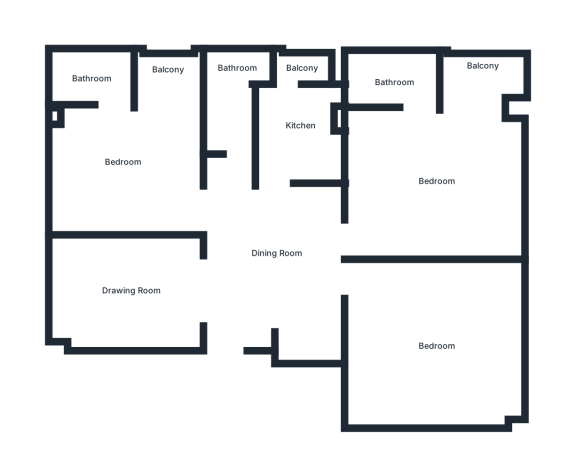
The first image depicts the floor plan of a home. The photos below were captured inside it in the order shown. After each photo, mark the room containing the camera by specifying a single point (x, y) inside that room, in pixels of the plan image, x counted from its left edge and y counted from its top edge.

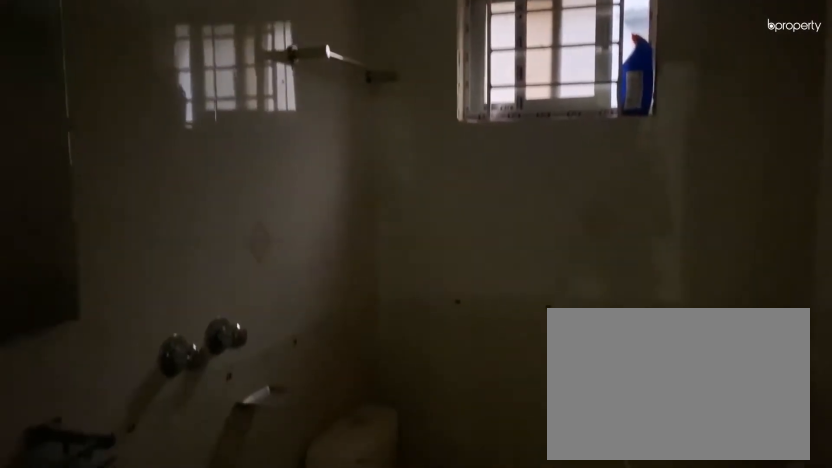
(236, 100)
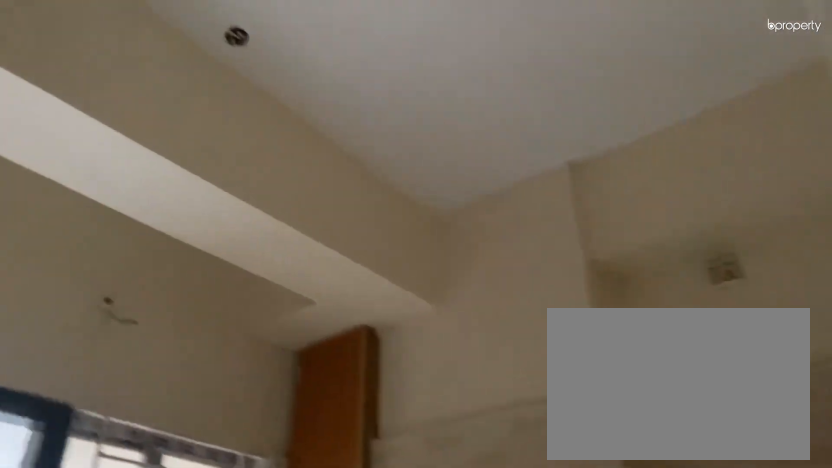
(294, 129)
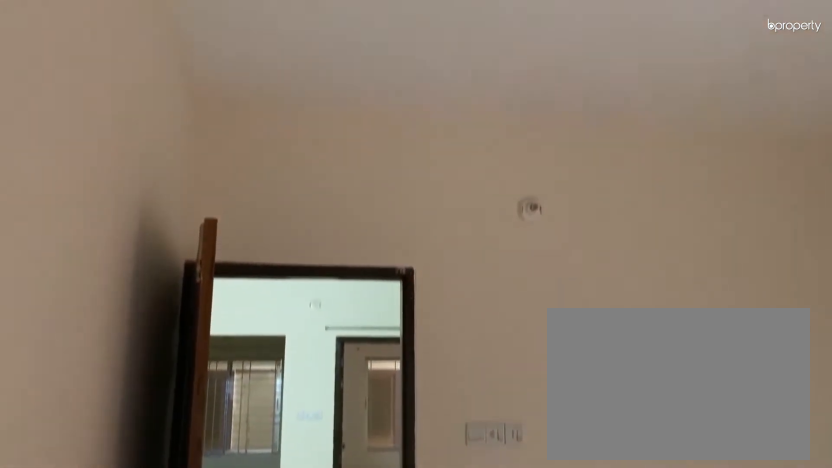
(429, 151)
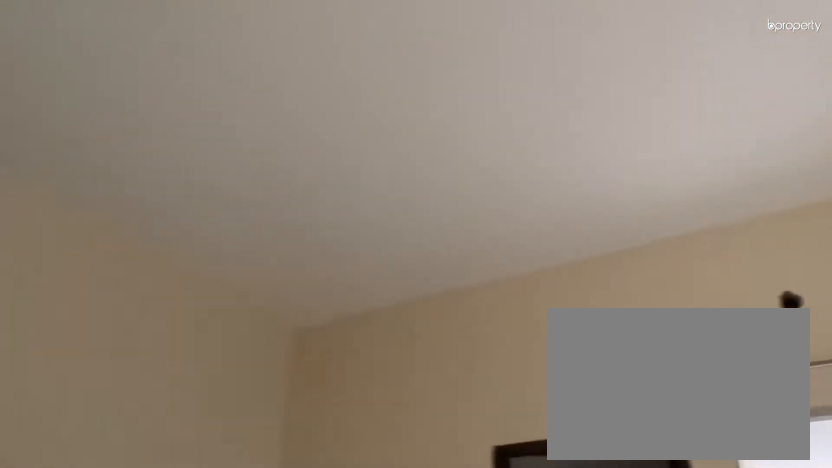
(429, 151)
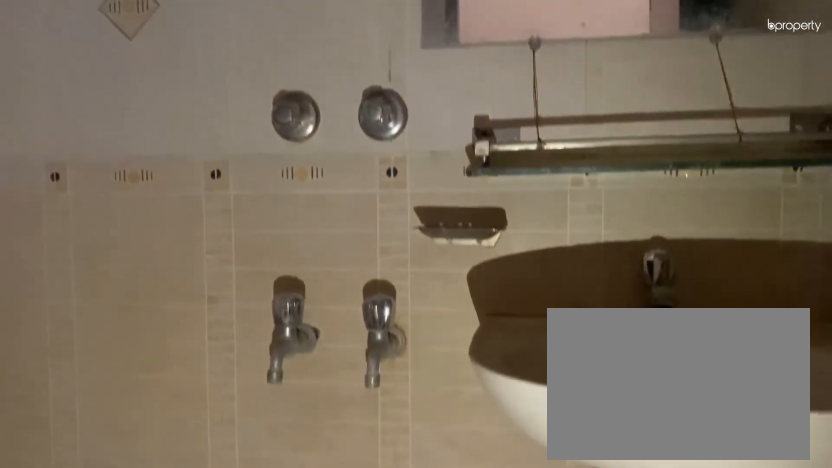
(395, 78)
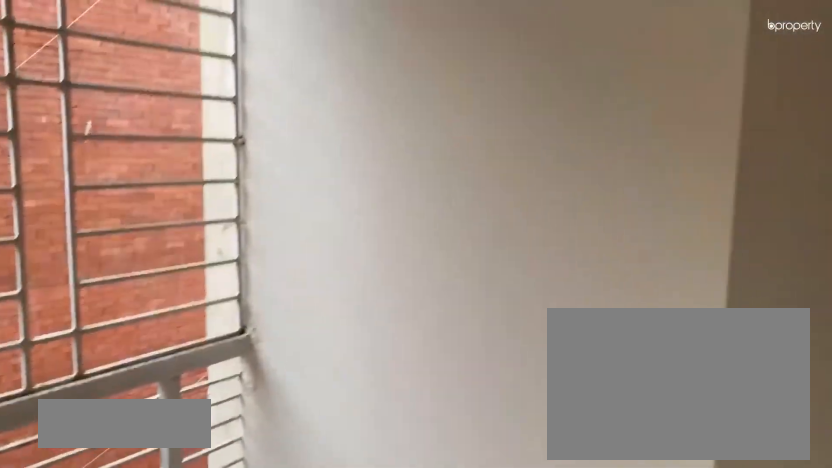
(474, 76)
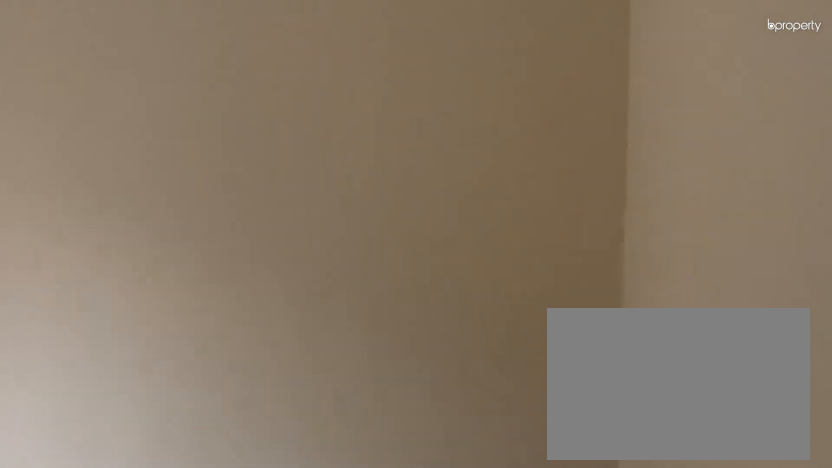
(432, 354)
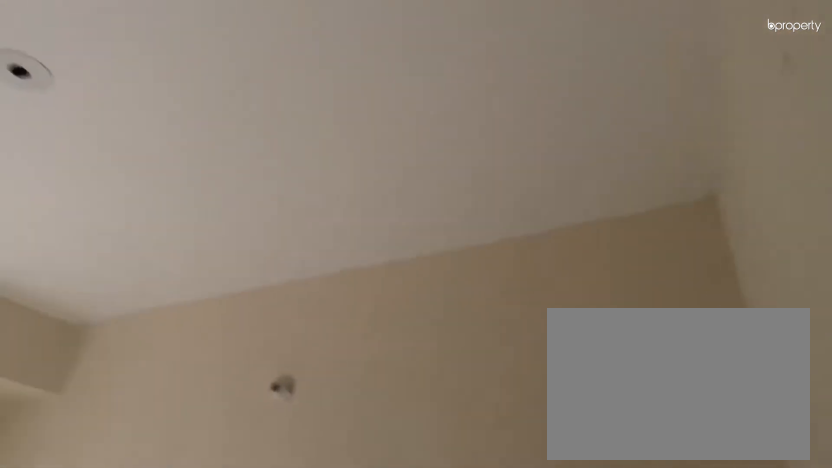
(432, 354)
